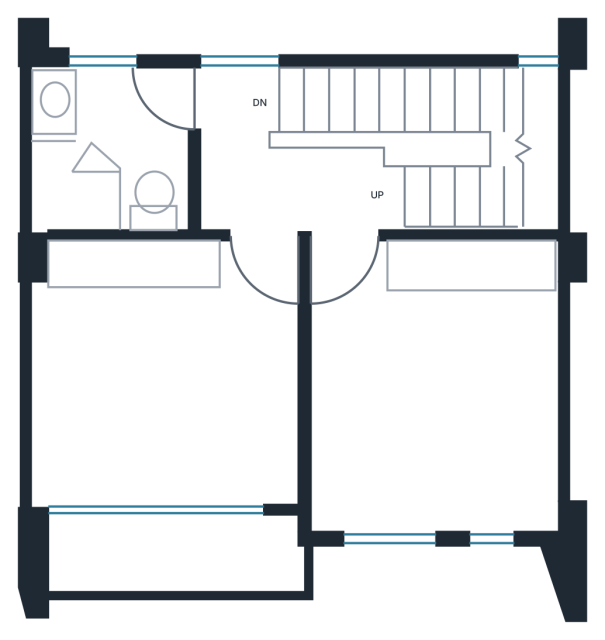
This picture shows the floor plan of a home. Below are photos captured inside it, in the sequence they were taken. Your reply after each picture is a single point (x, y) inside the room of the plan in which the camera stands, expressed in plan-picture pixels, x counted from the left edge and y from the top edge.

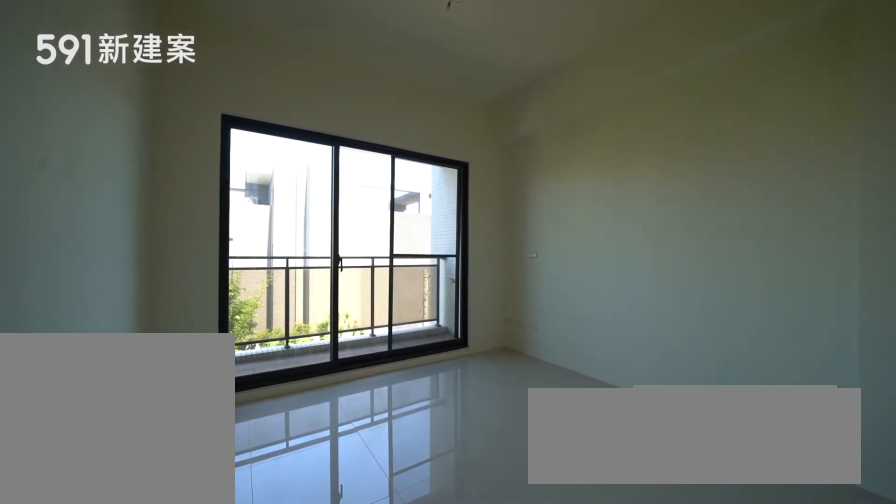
(165, 371)
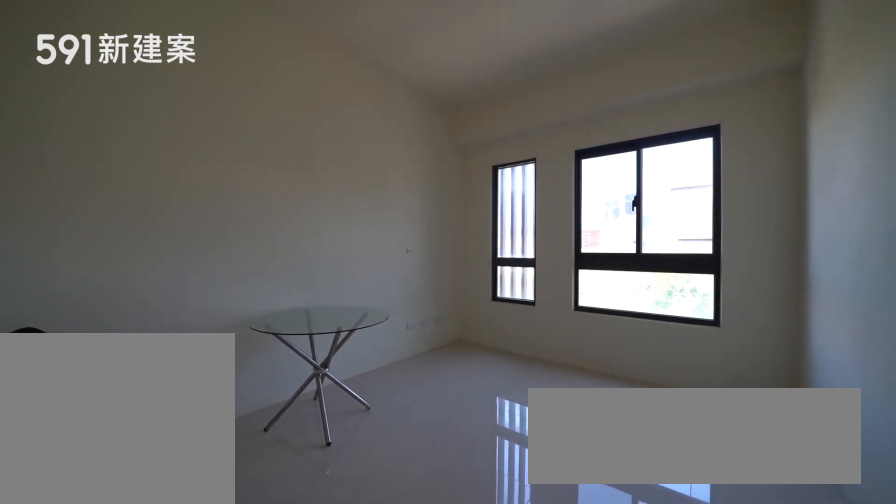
(436, 386)
